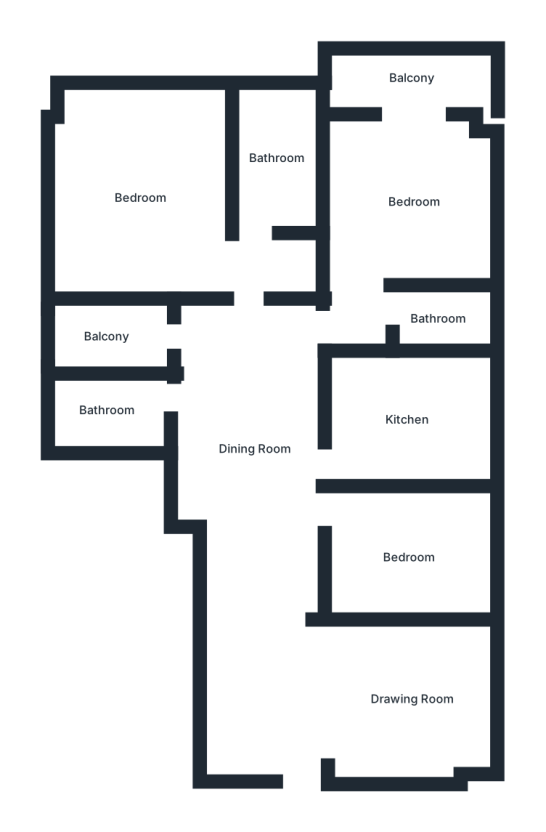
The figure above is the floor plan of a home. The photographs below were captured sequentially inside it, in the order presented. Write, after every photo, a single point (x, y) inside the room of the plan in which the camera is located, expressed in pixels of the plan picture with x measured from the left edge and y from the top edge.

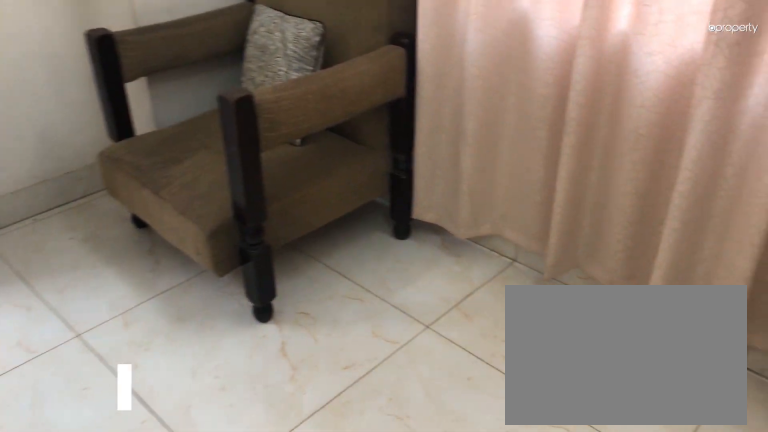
(410, 205)
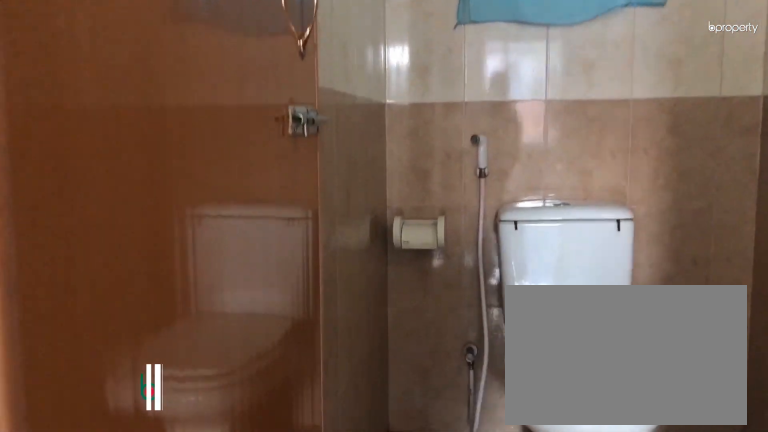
(440, 320)
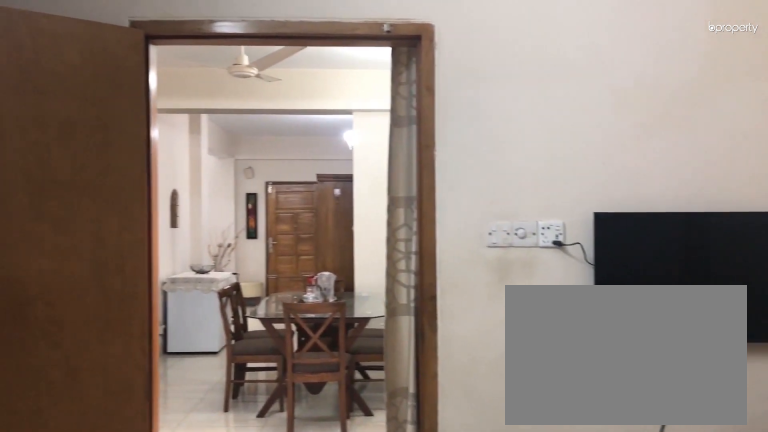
(137, 200)
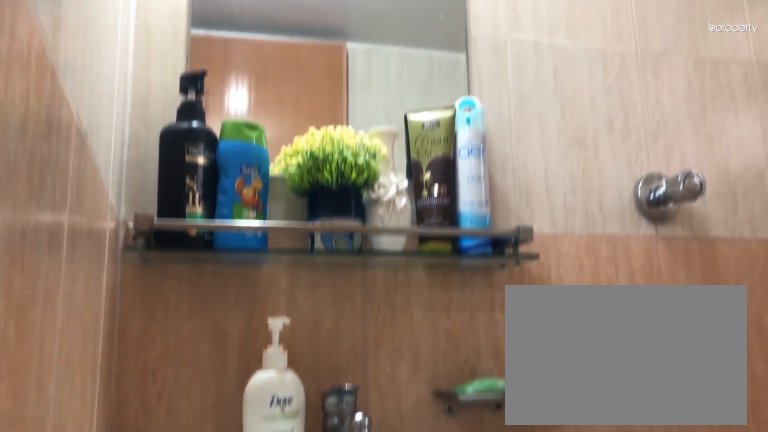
(103, 411)
